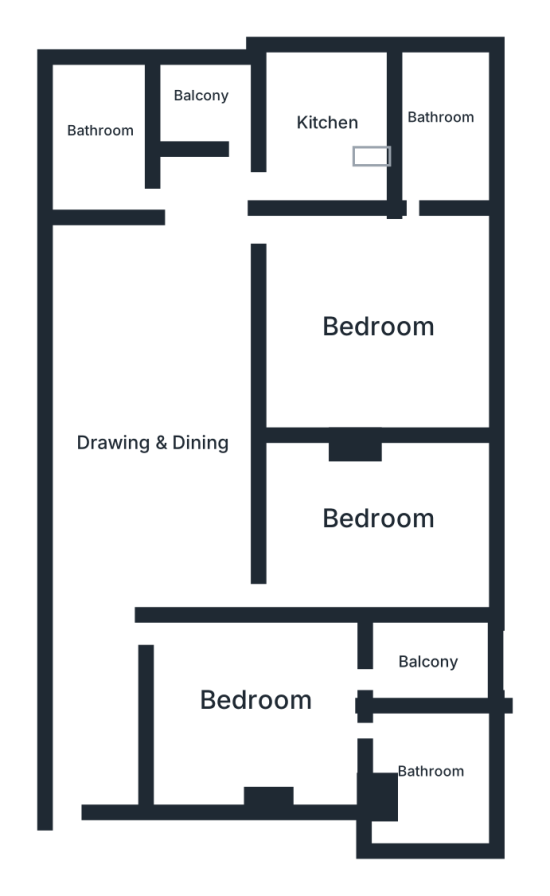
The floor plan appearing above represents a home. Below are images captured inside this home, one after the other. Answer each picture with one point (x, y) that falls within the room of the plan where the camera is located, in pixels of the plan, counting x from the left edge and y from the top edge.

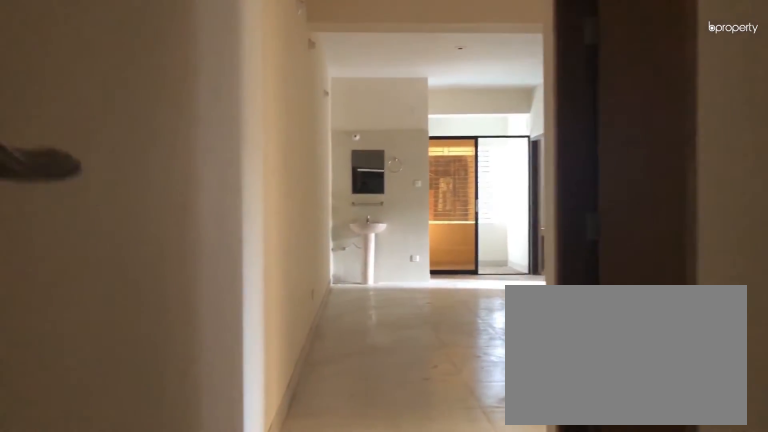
(76, 679)
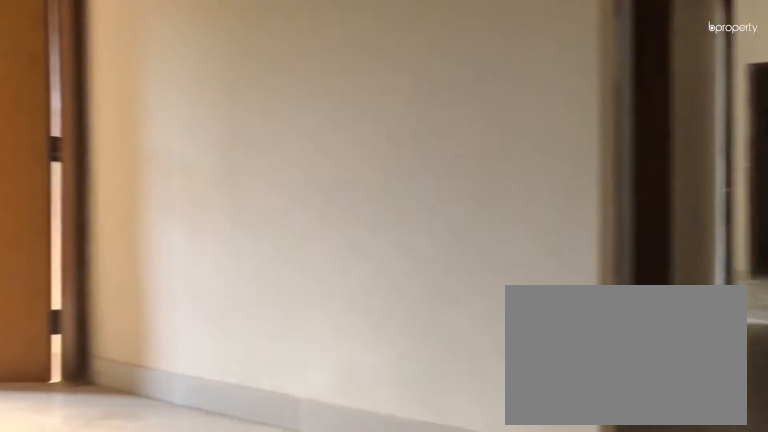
(152, 438)
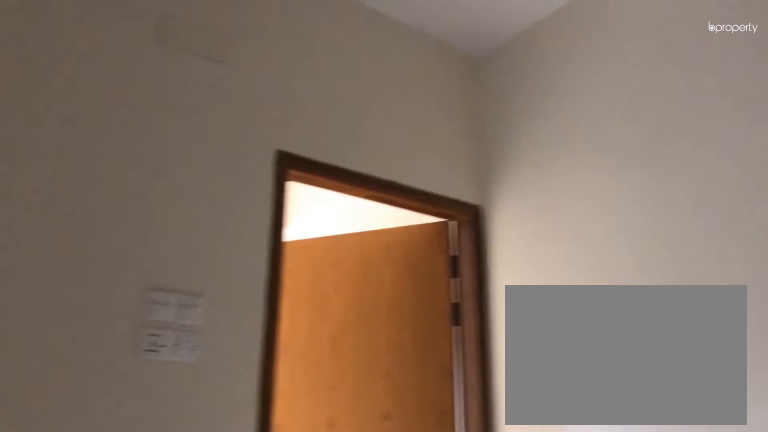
(152, 438)
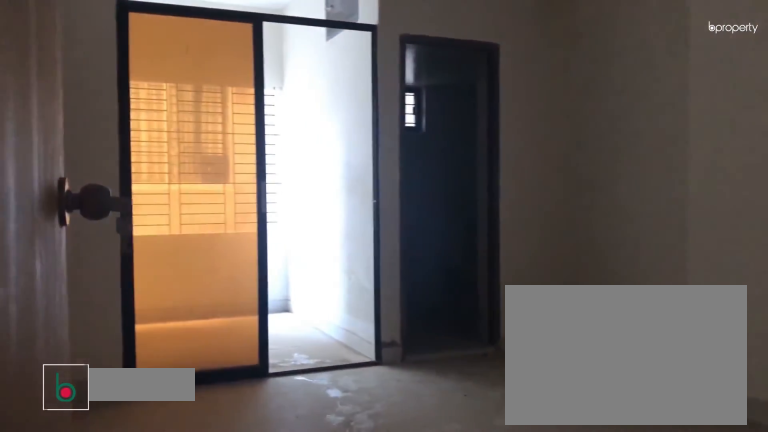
(255, 703)
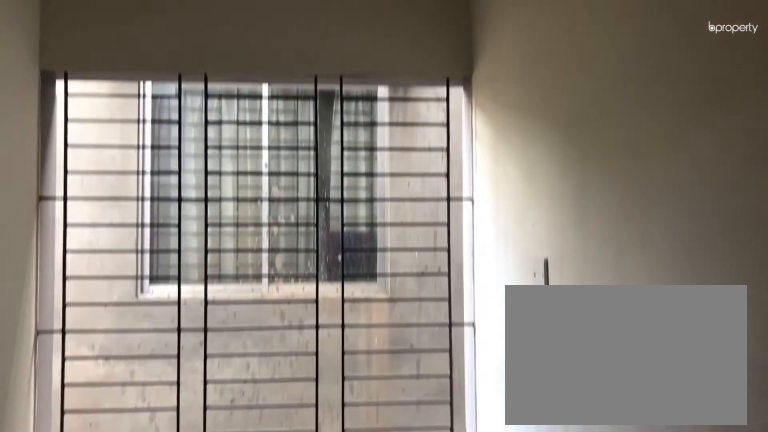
(430, 663)
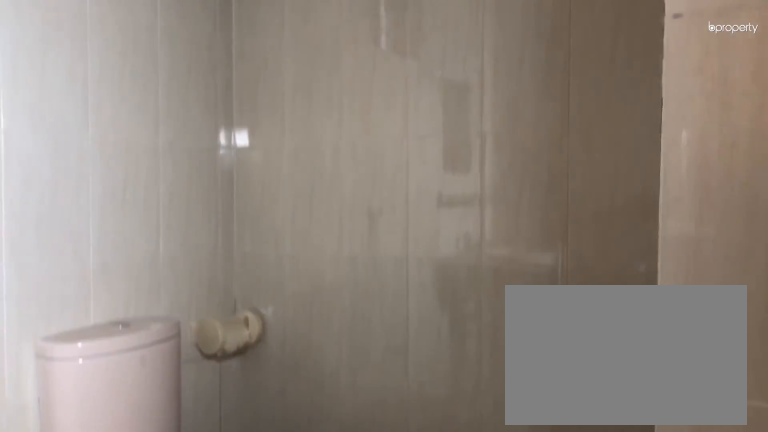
(433, 775)
